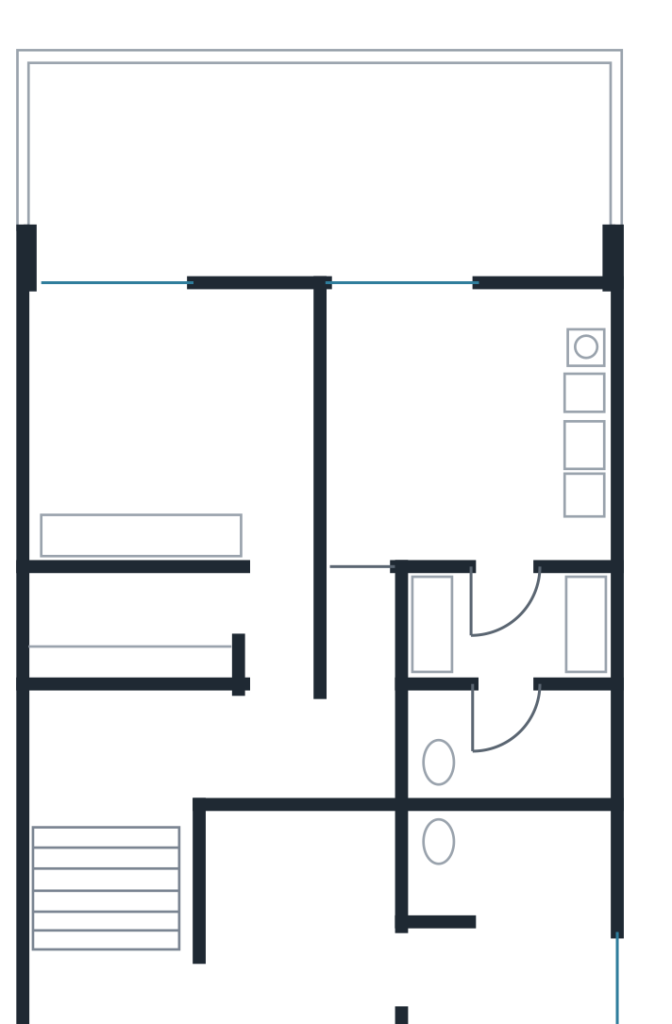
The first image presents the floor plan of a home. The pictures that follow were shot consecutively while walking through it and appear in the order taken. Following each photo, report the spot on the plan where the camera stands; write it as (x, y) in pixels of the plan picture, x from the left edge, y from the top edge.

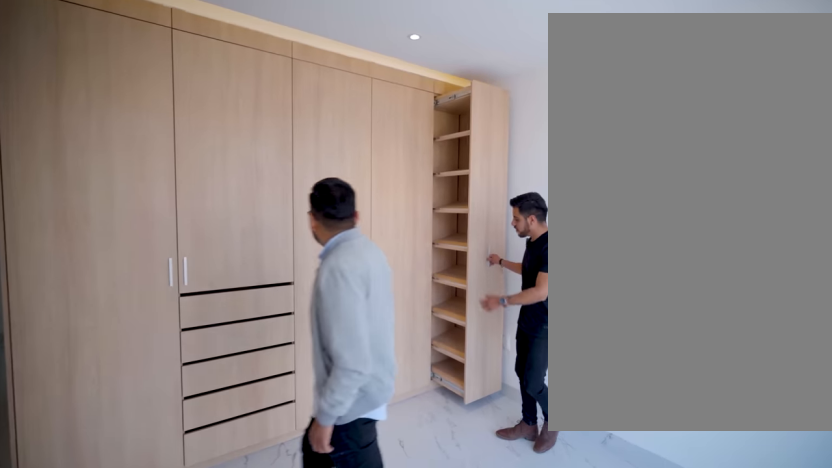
(184, 450)
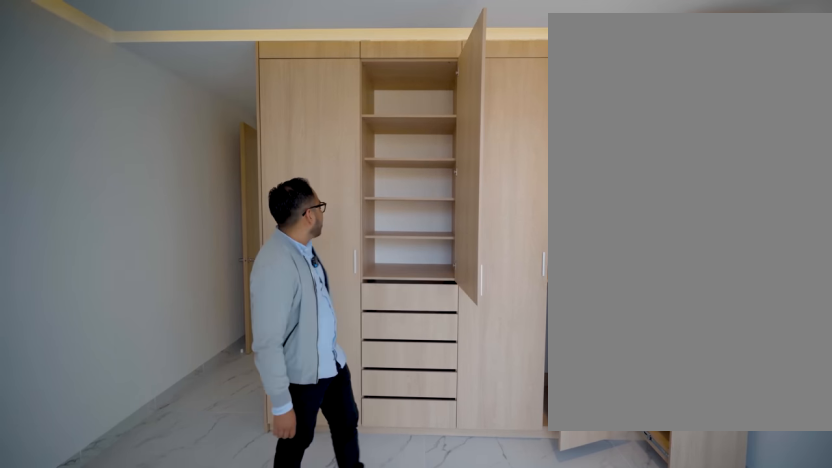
(162, 435)
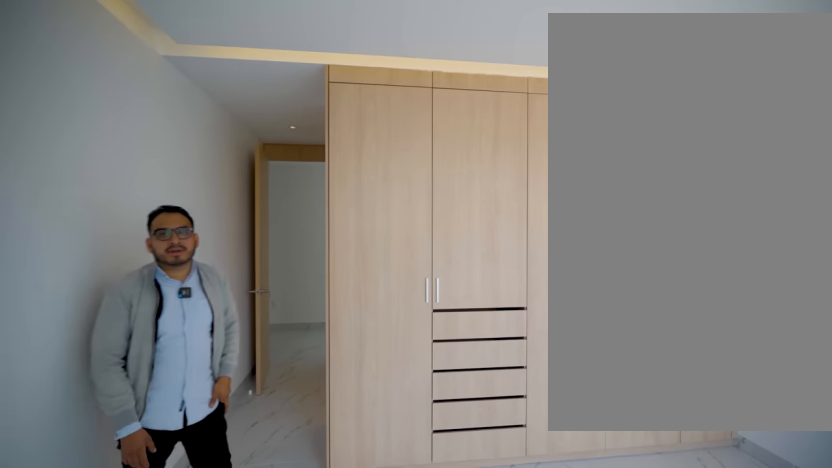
(260, 364)
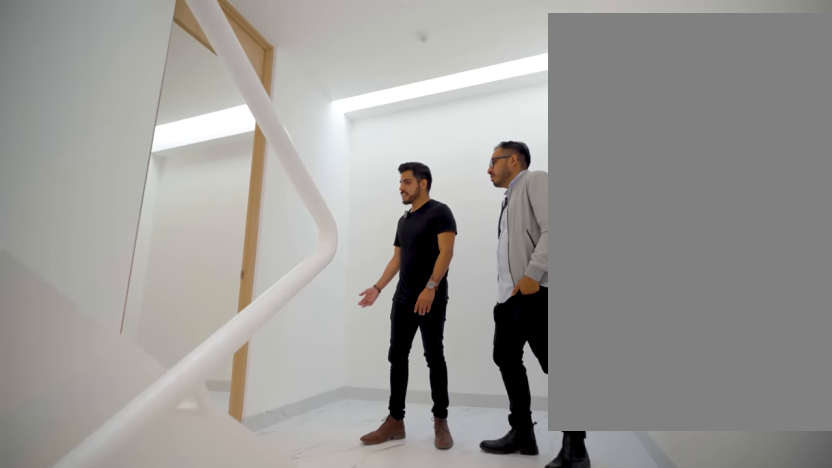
(67, 834)
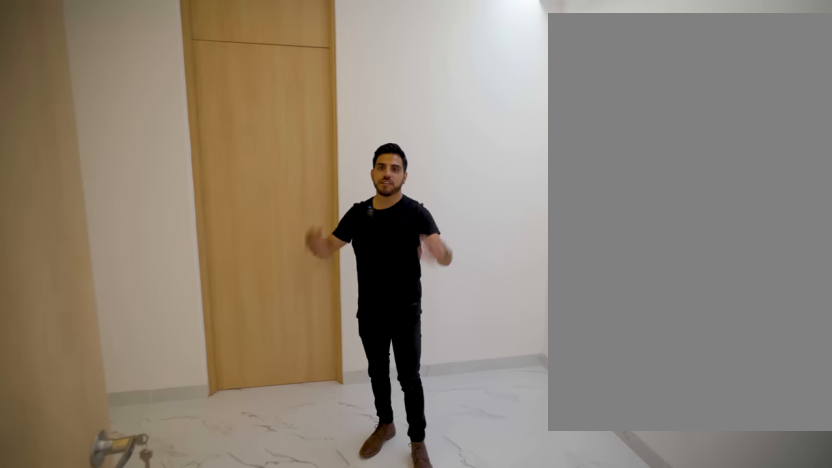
(136, 994)
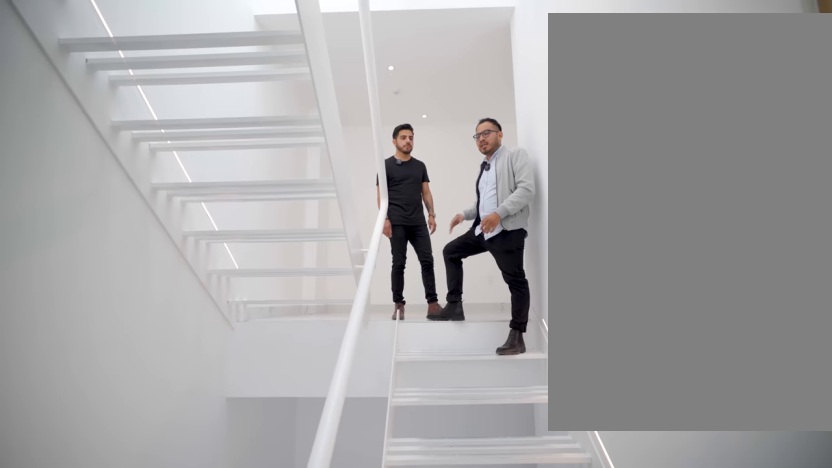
(171, 992)
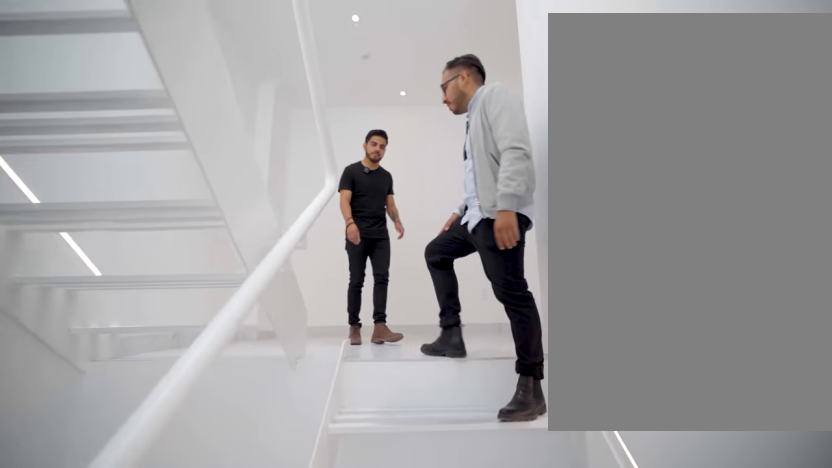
(171, 992)
